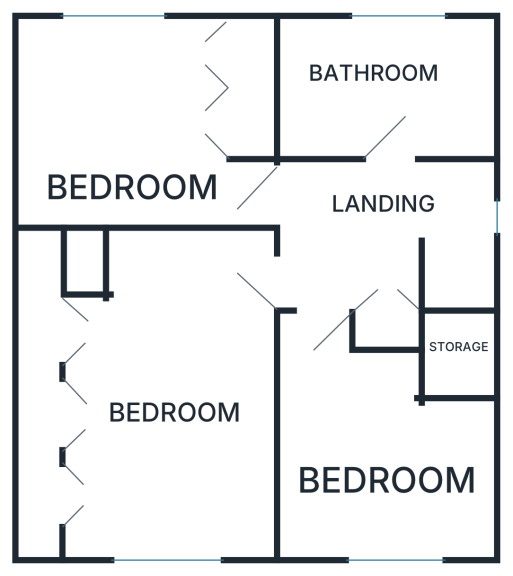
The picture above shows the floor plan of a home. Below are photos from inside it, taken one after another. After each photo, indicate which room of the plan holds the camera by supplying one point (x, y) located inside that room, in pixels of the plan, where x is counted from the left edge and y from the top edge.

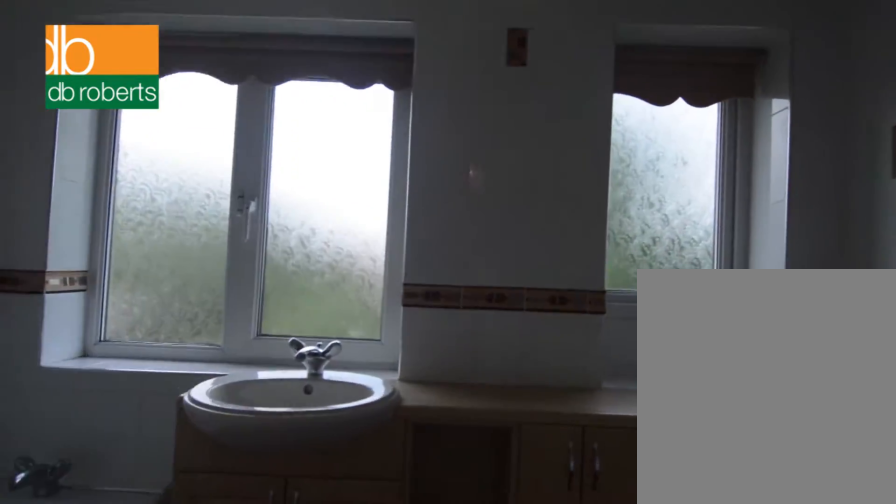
(386, 88)
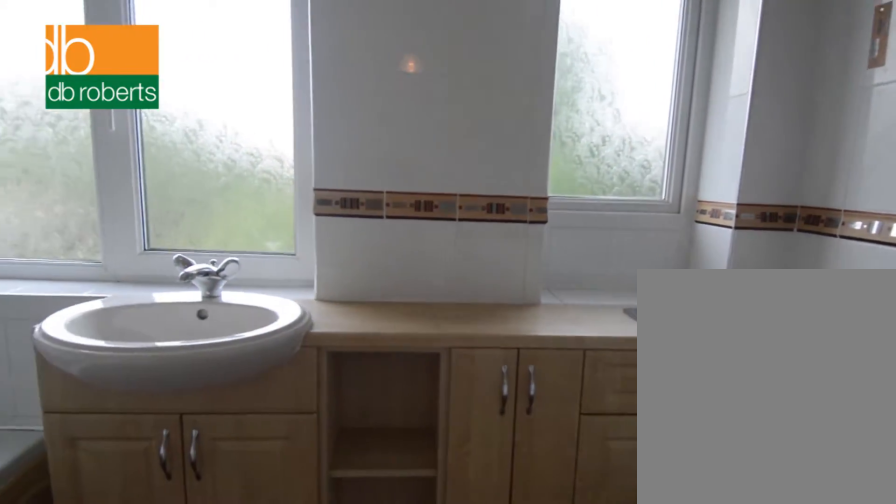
(386, 88)
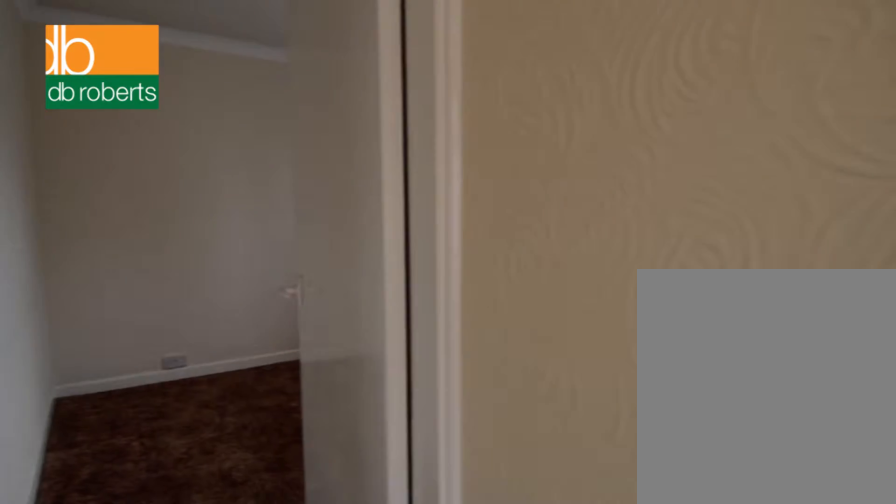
(383, 241)
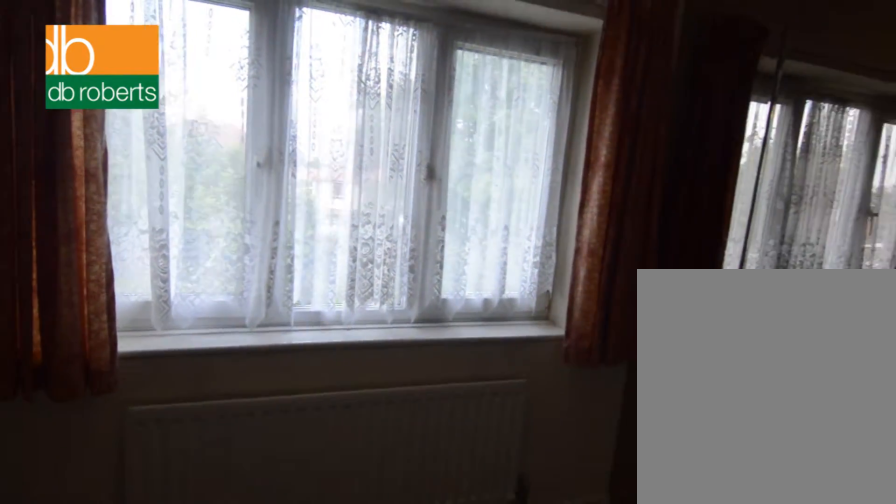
(146, 122)
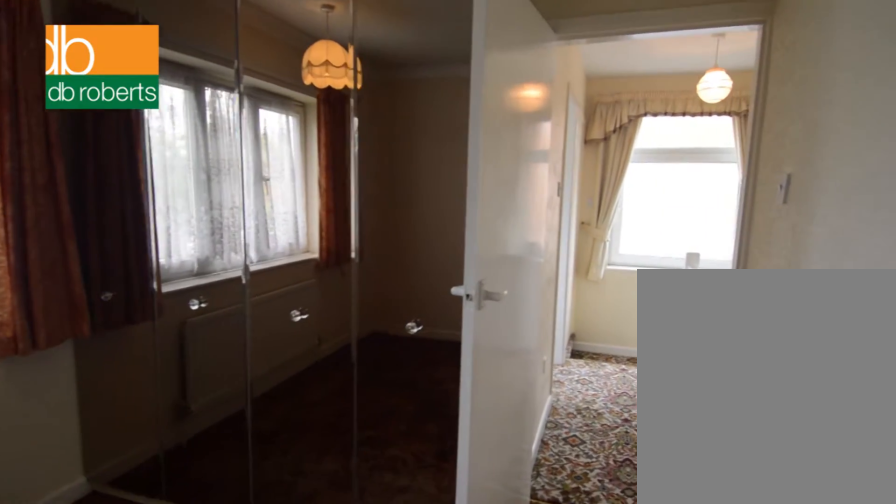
(146, 122)
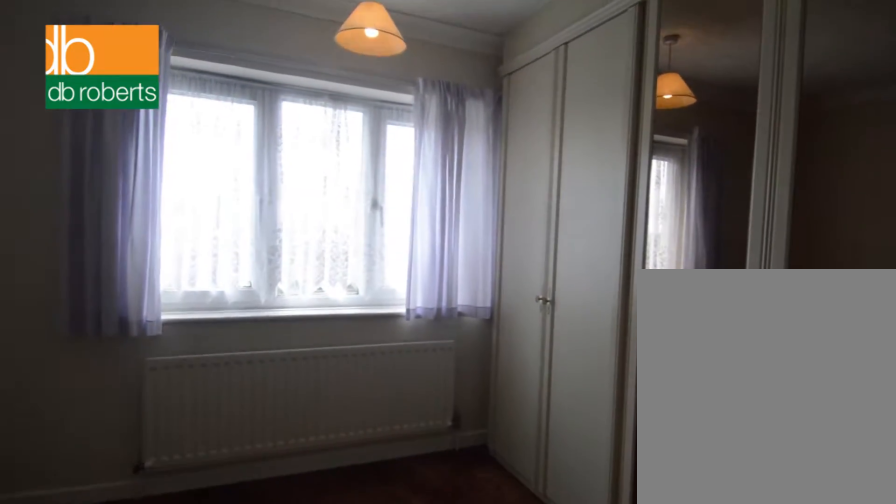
(149, 392)
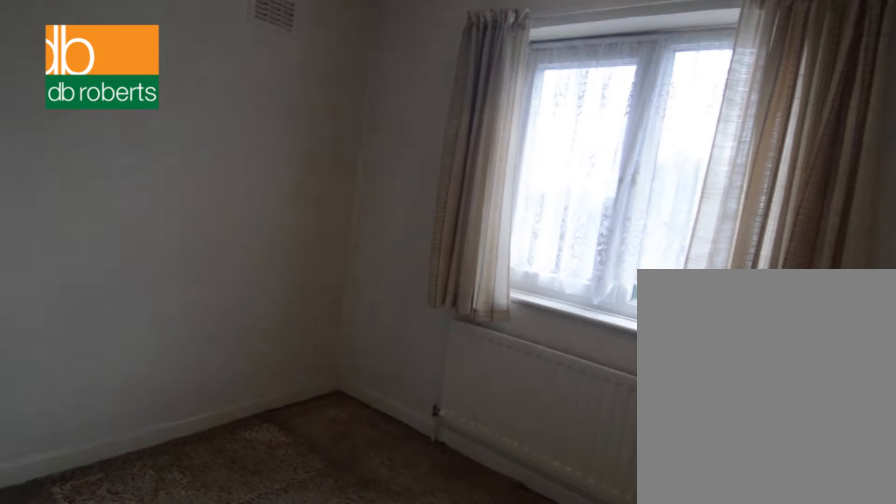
(374, 450)
